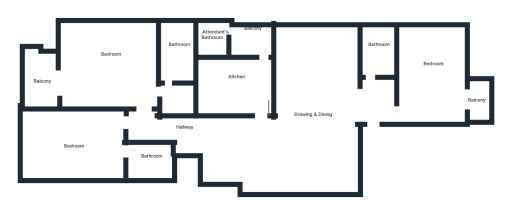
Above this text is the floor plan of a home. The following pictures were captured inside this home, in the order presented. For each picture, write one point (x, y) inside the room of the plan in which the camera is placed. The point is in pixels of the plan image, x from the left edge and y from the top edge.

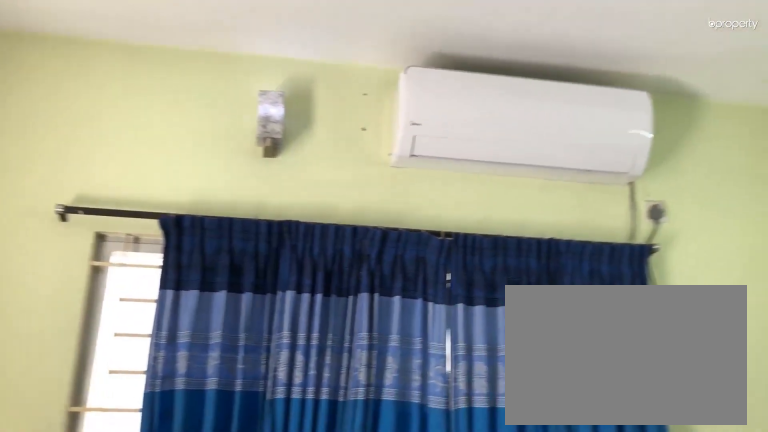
(101, 57)
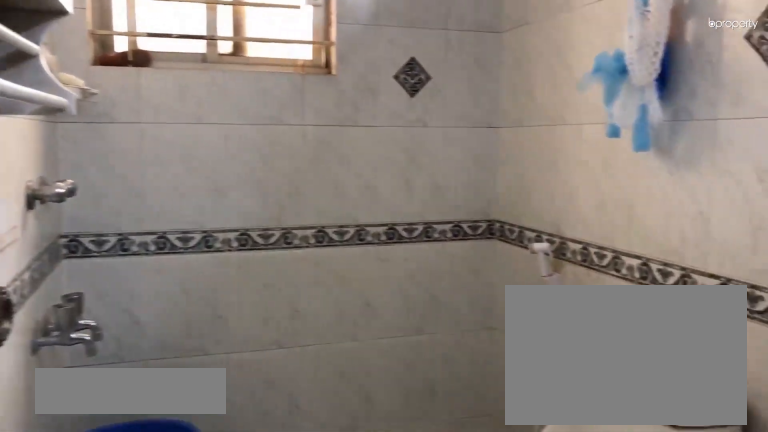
(177, 51)
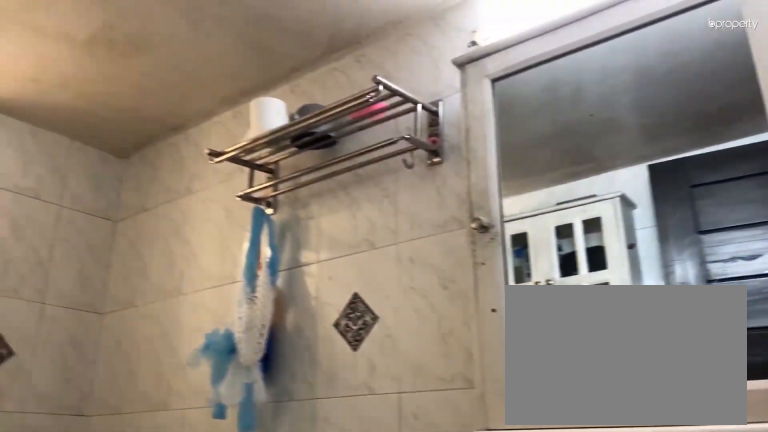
(177, 51)
